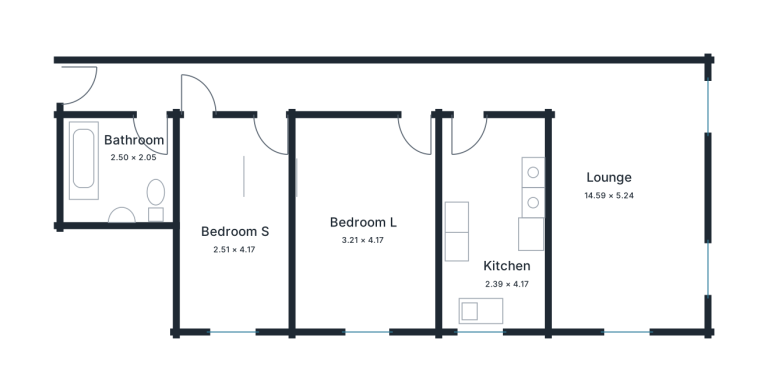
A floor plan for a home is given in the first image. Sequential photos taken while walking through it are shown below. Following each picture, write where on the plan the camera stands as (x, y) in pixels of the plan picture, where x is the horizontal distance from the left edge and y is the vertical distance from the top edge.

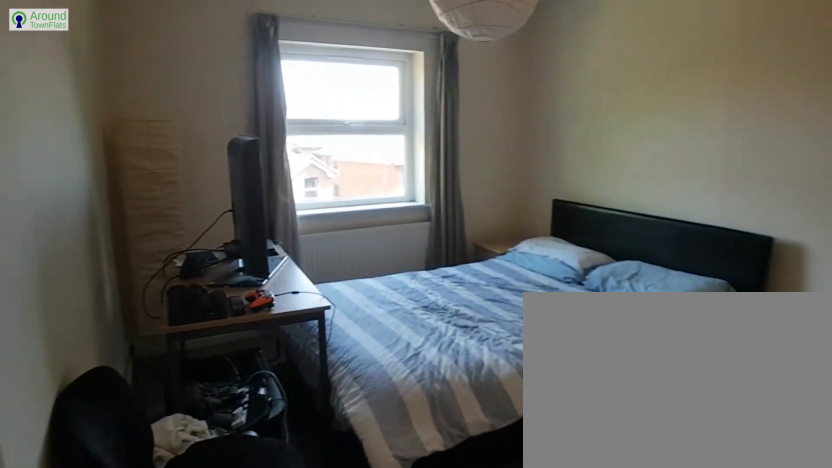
(416, 111)
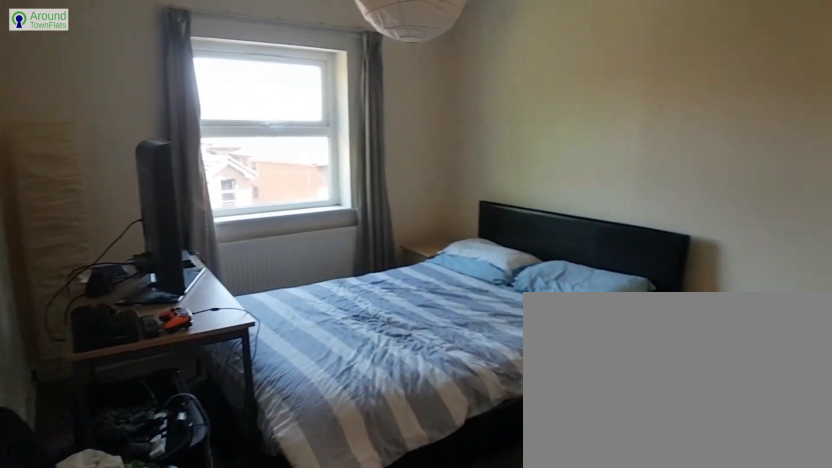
(416, 111)
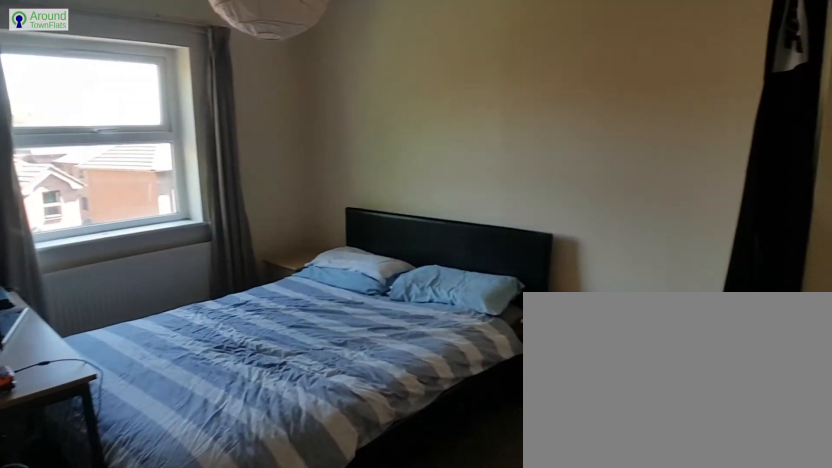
(416, 111)
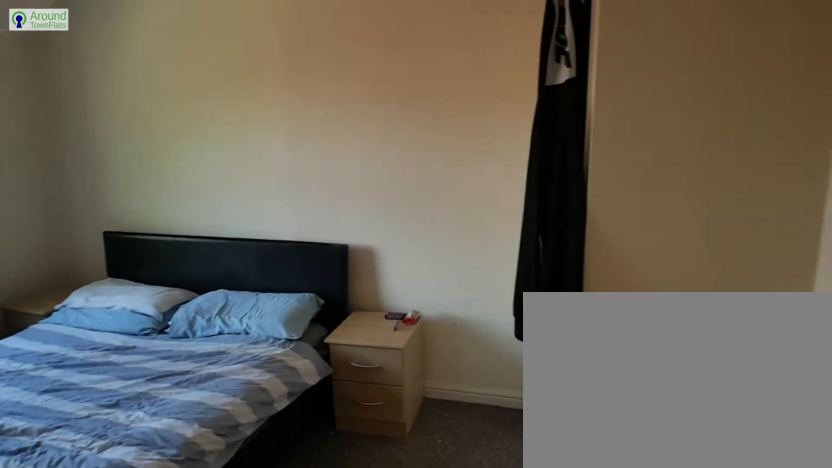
(417, 111)
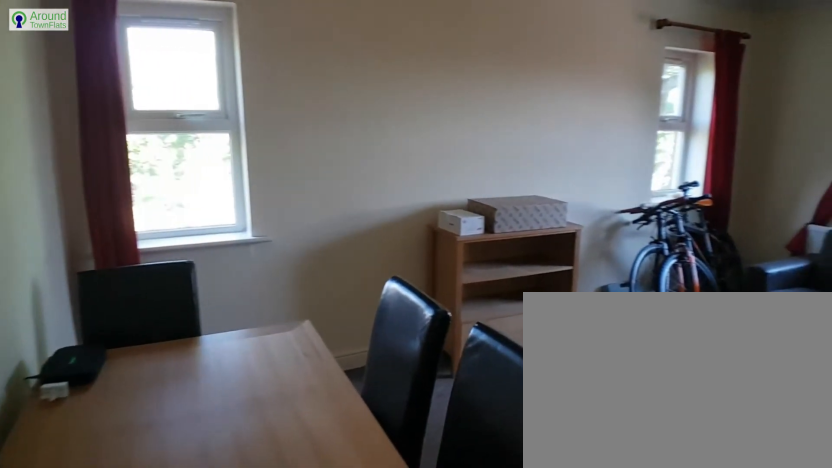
(559, 85)
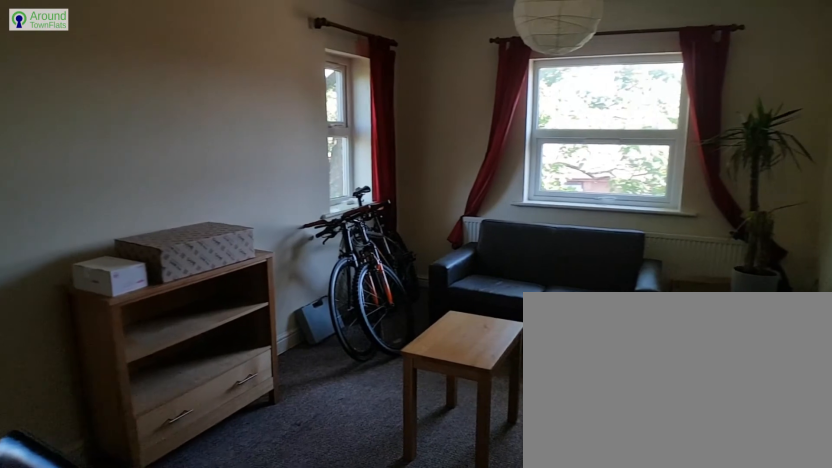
(559, 84)
